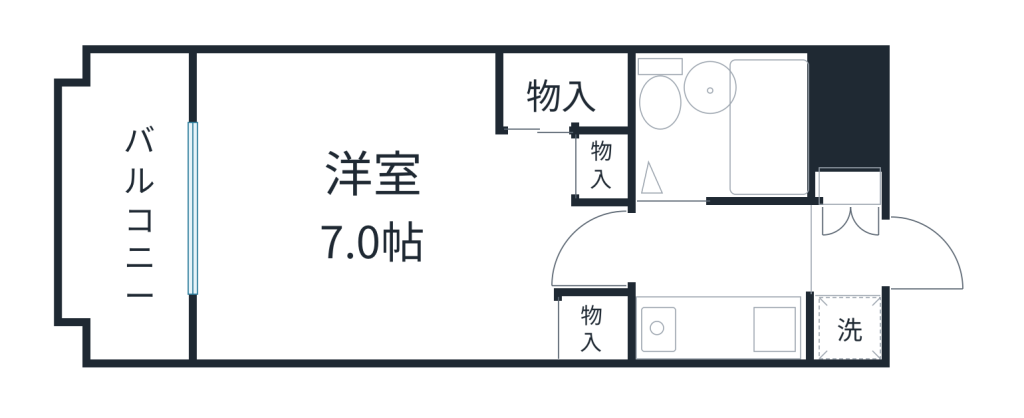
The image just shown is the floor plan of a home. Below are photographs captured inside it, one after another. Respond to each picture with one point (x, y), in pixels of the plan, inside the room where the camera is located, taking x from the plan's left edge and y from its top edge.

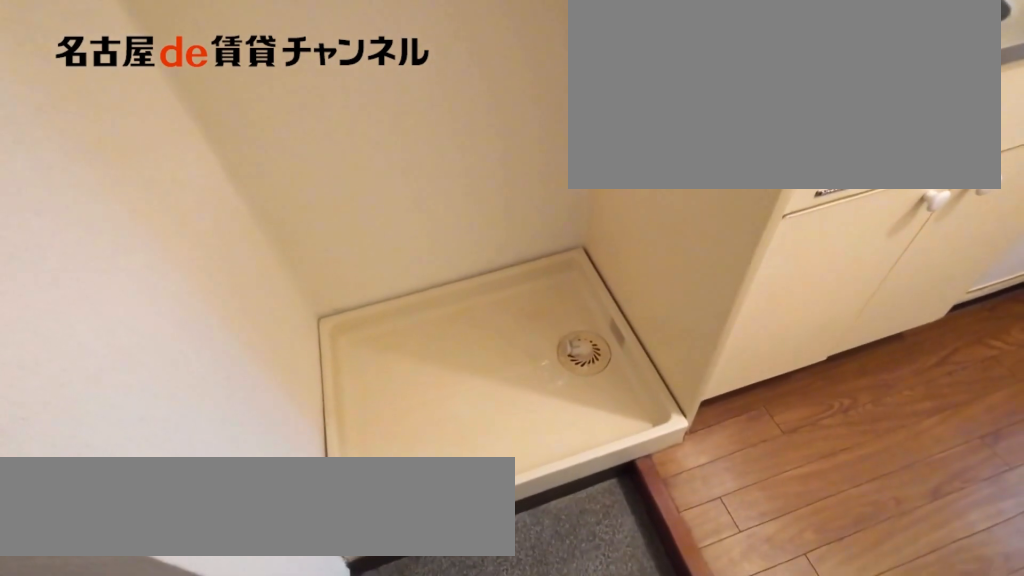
(845, 326)
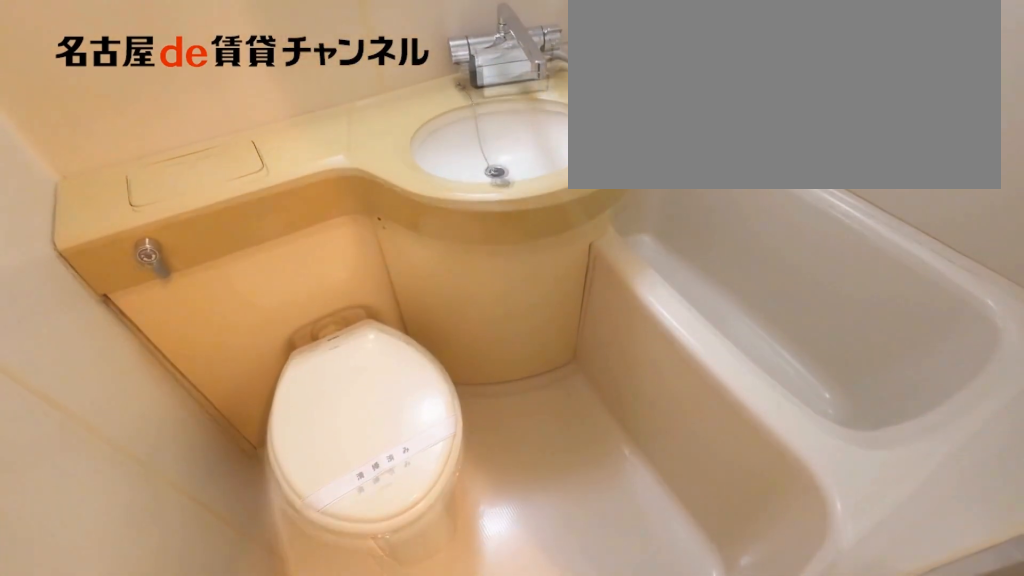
(723, 125)
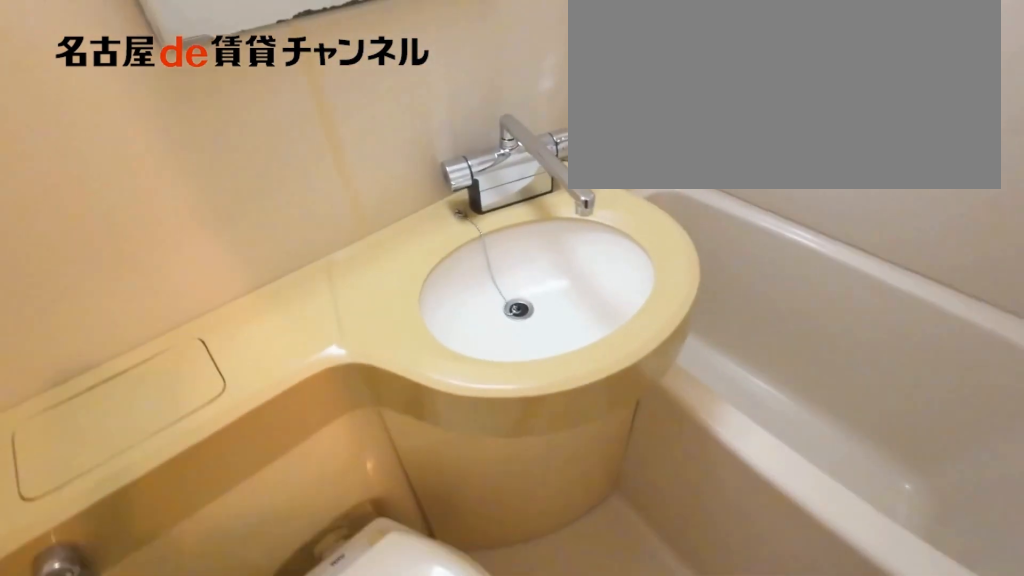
(723, 125)
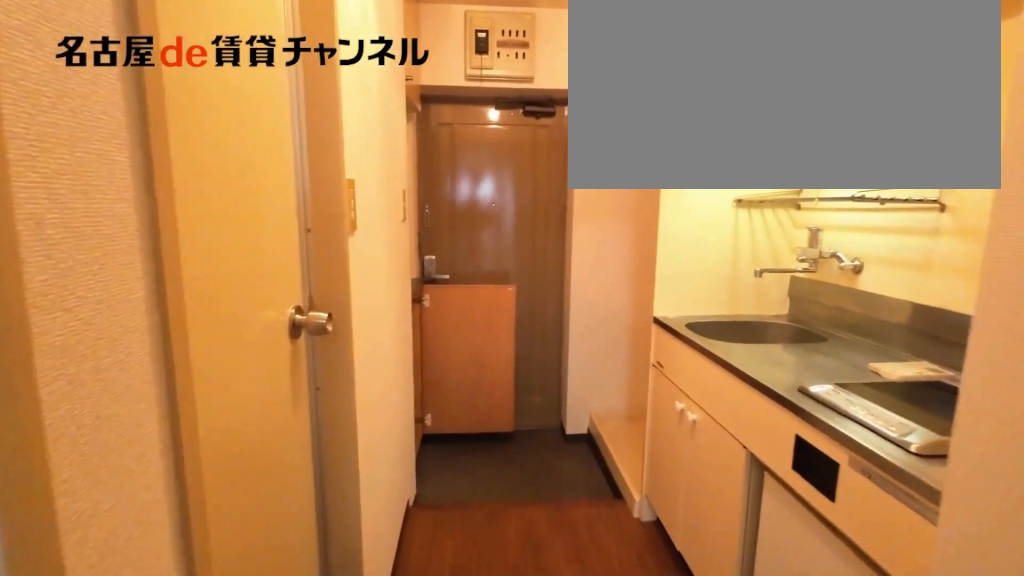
(724, 253)
